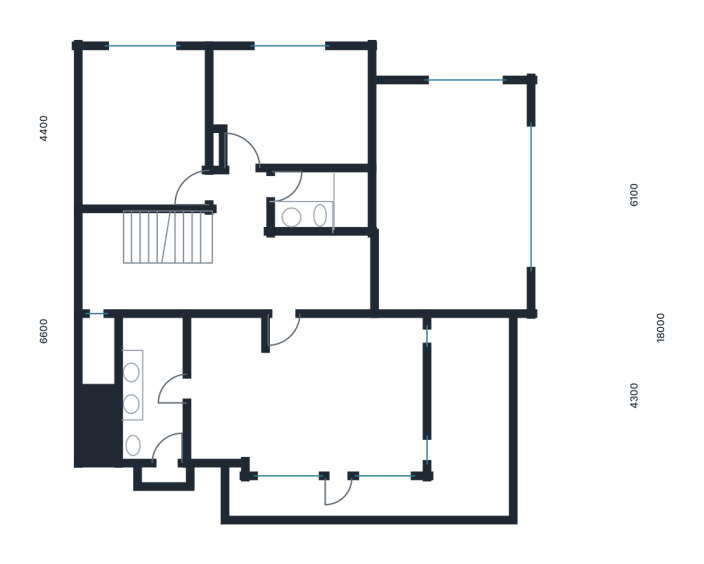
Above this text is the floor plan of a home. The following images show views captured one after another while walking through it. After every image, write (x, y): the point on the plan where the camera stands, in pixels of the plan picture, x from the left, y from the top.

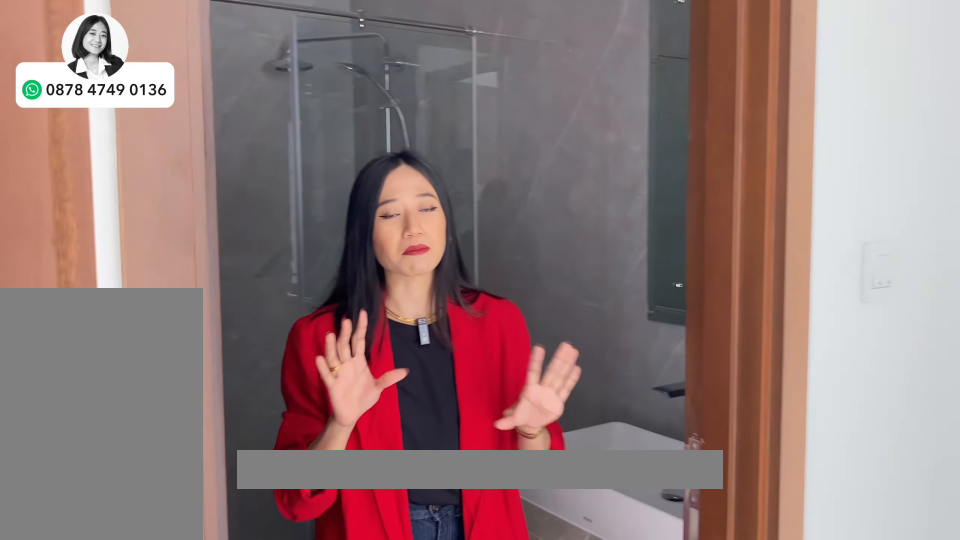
(334, 206)
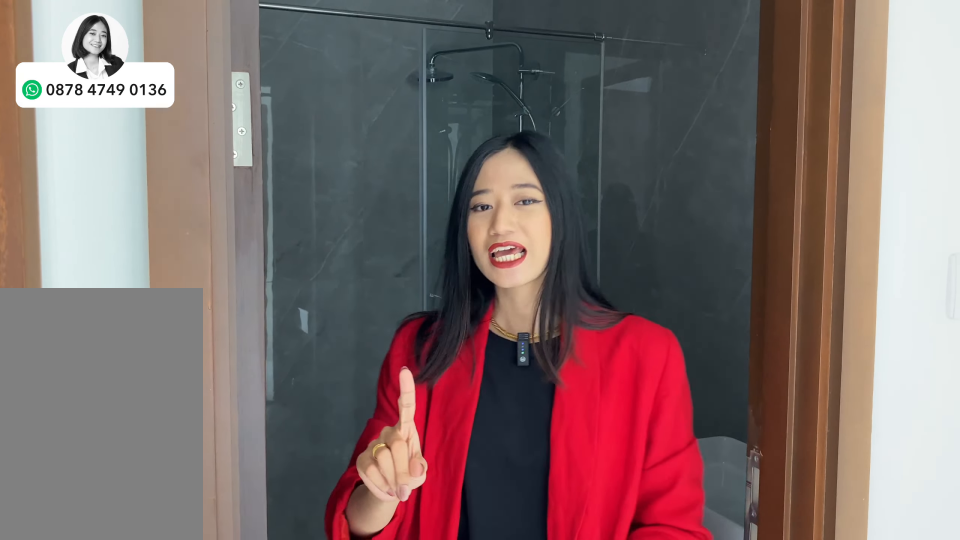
(334, 206)
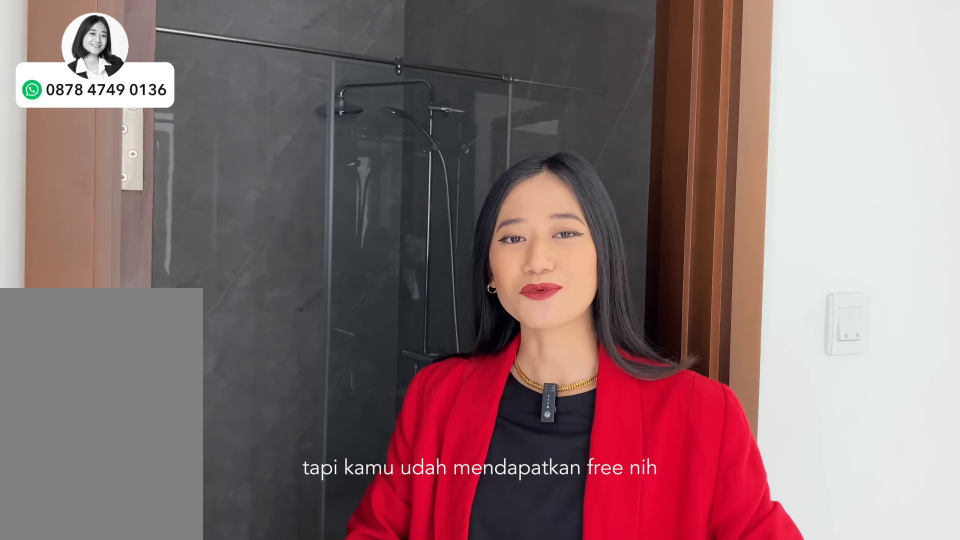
(334, 206)
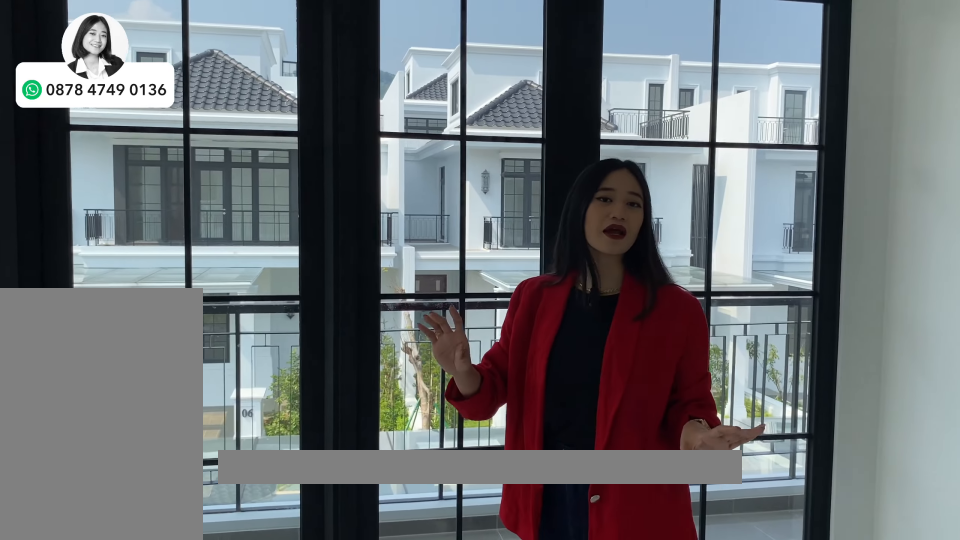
(223, 350)
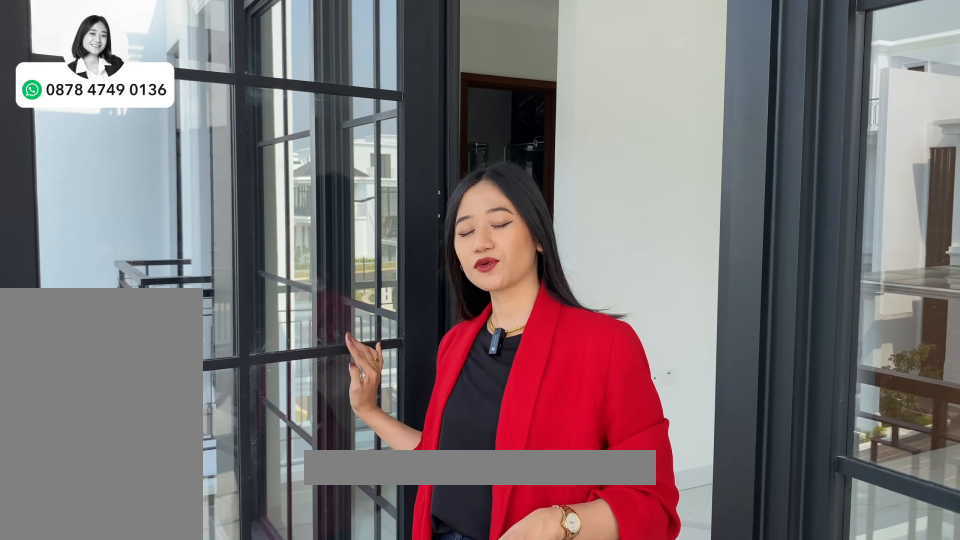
(369, 501)
